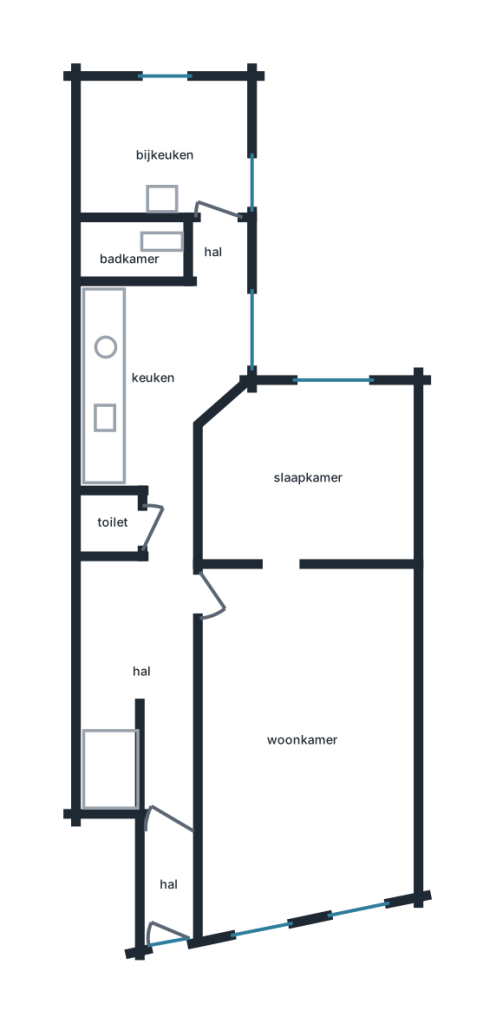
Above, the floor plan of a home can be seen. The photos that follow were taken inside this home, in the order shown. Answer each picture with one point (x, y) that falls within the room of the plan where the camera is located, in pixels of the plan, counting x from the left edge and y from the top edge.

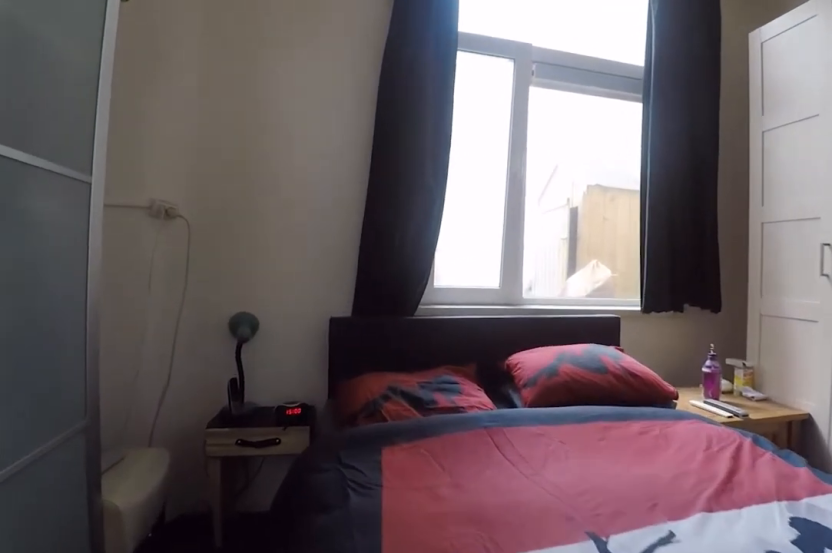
(310, 476)
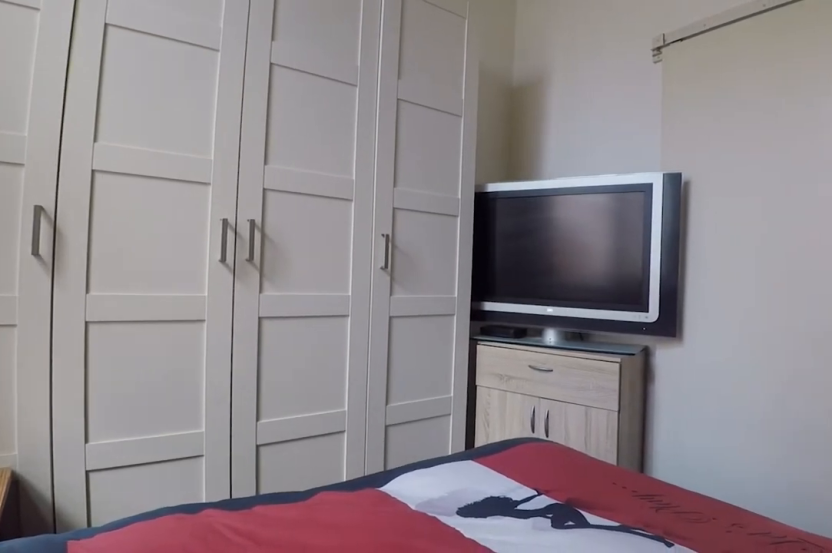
(310, 476)
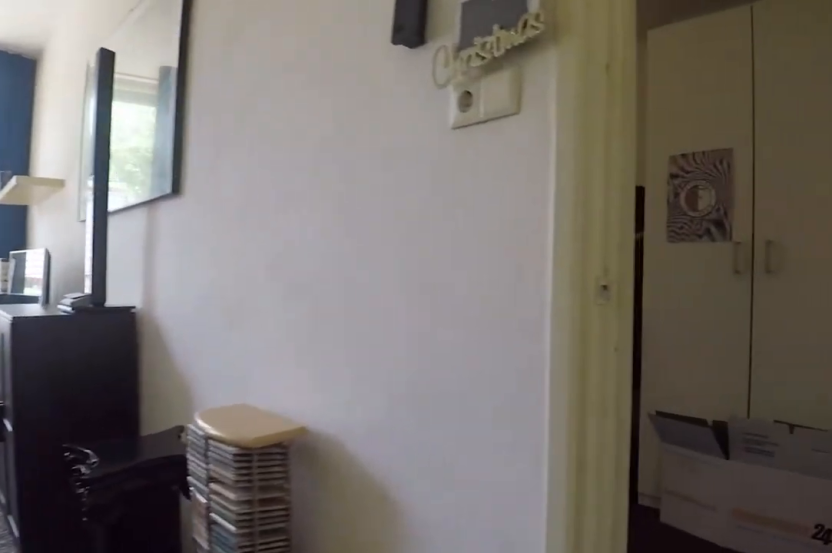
(410, 741)
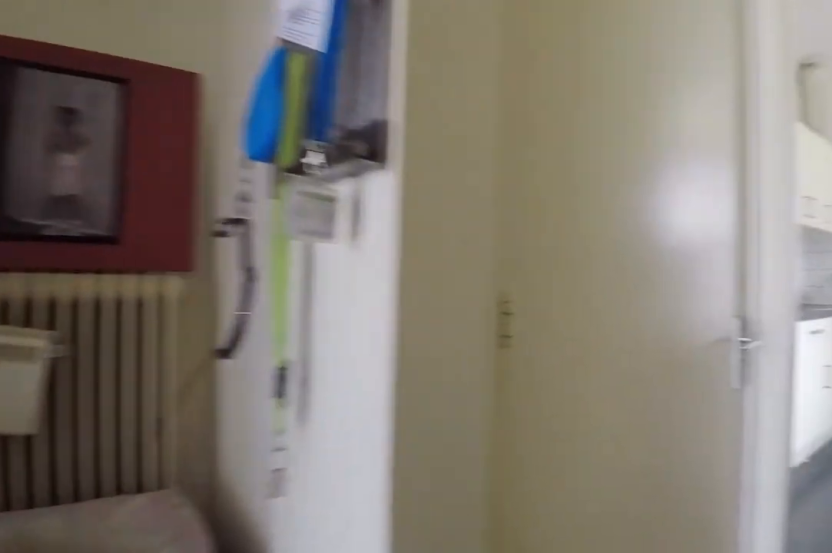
(153, 693)
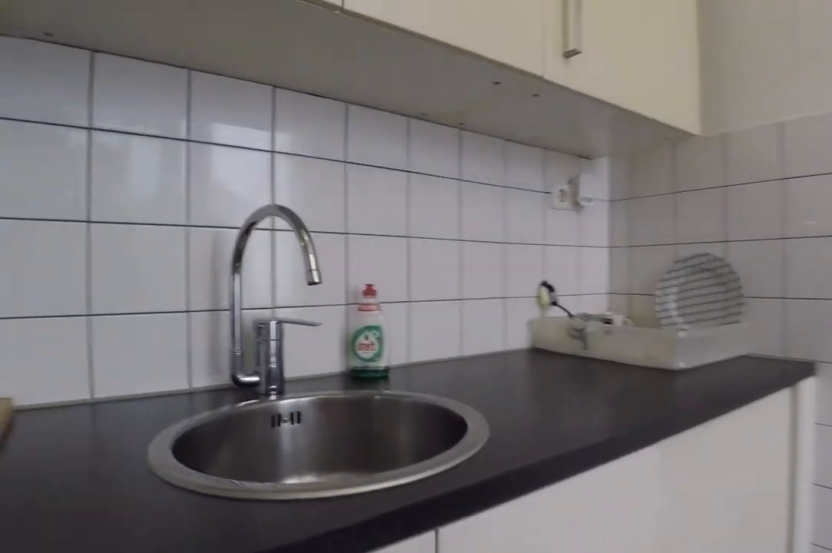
(156, 376)
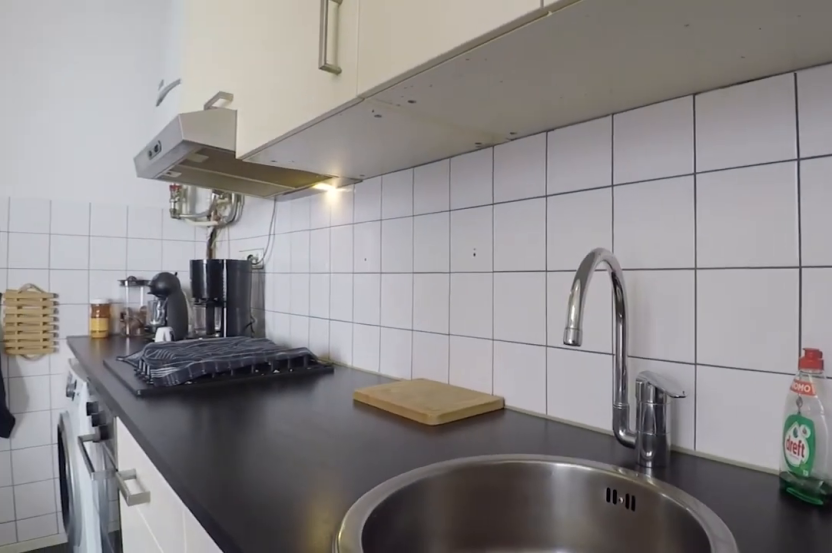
(156, 376)
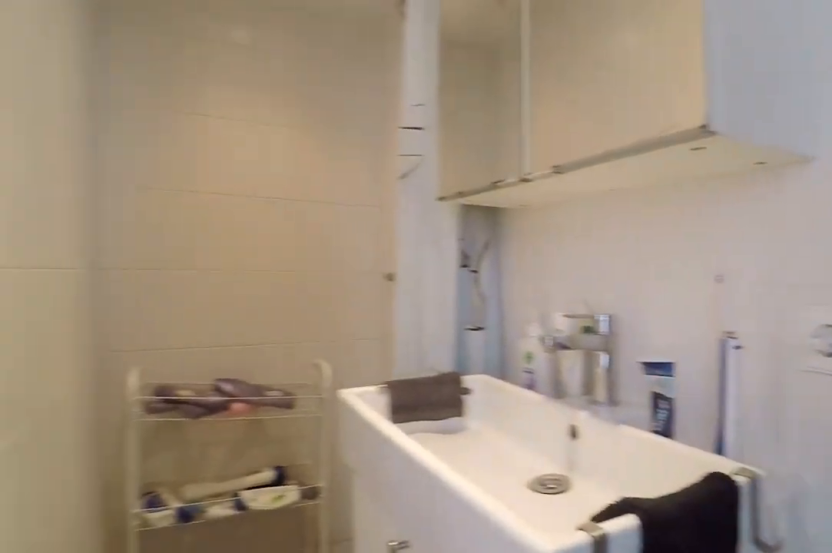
(157, 247)
